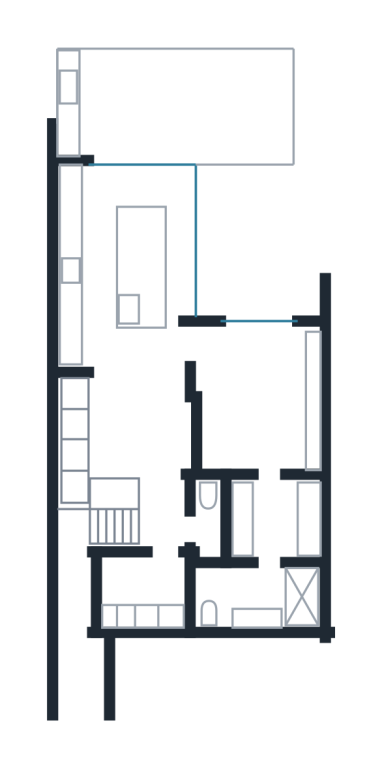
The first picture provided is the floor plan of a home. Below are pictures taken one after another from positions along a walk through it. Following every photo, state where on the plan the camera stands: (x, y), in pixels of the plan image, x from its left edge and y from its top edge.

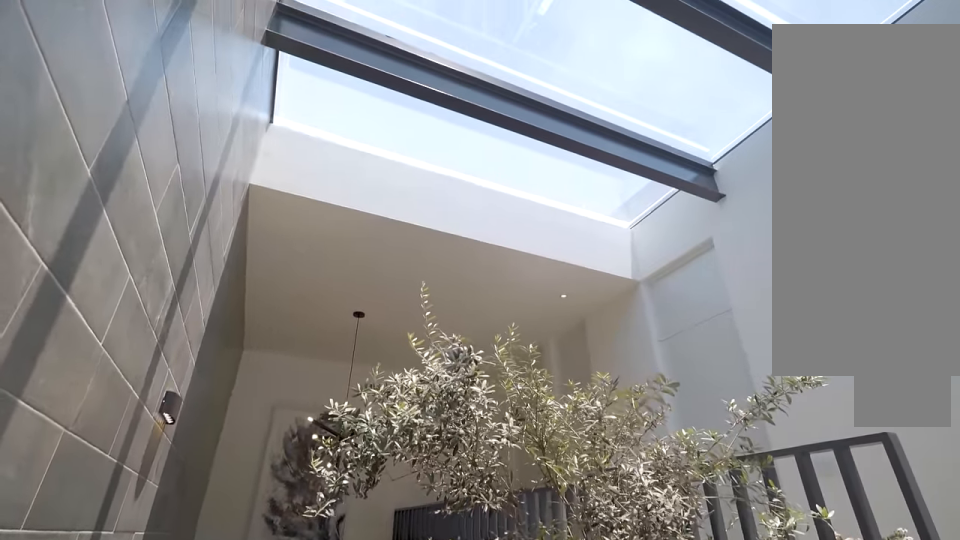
(75, 608)
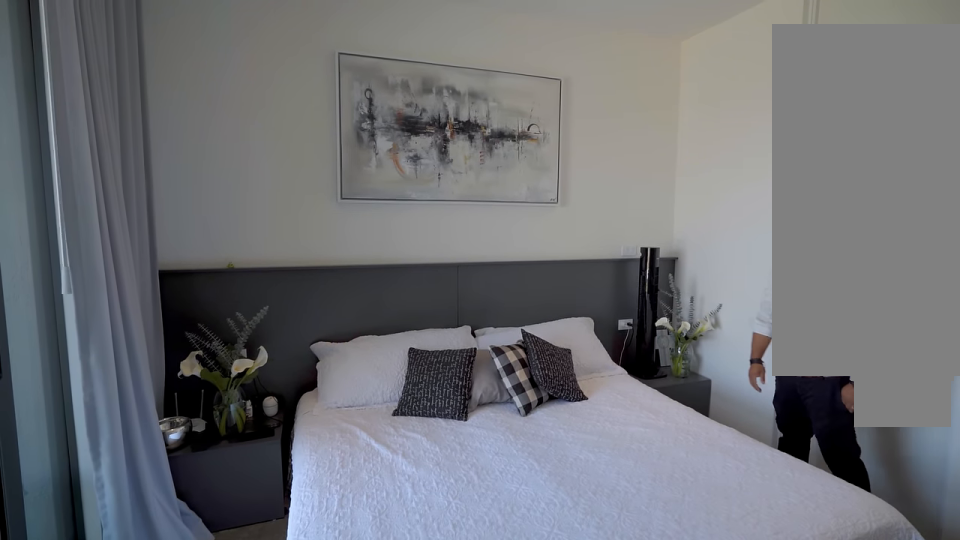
(259, 348)
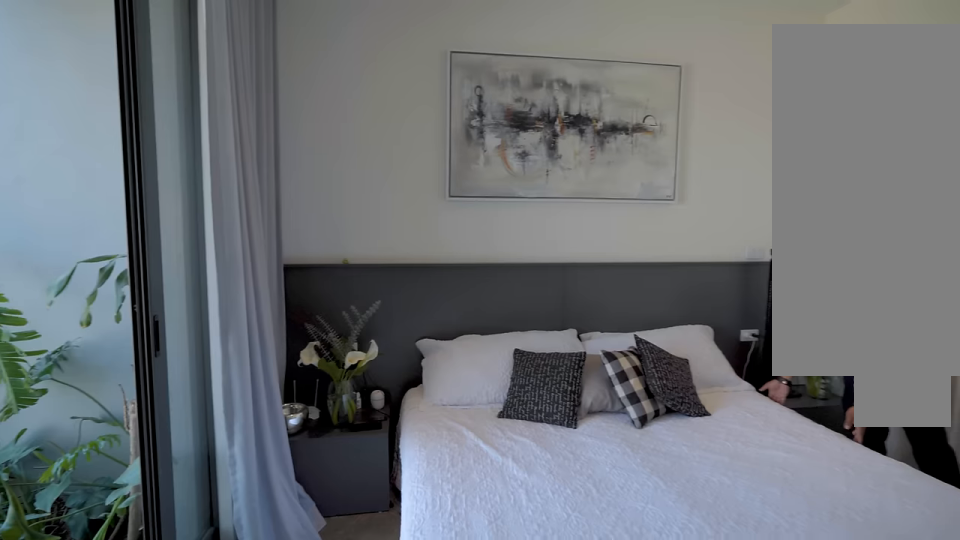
(259, 348)
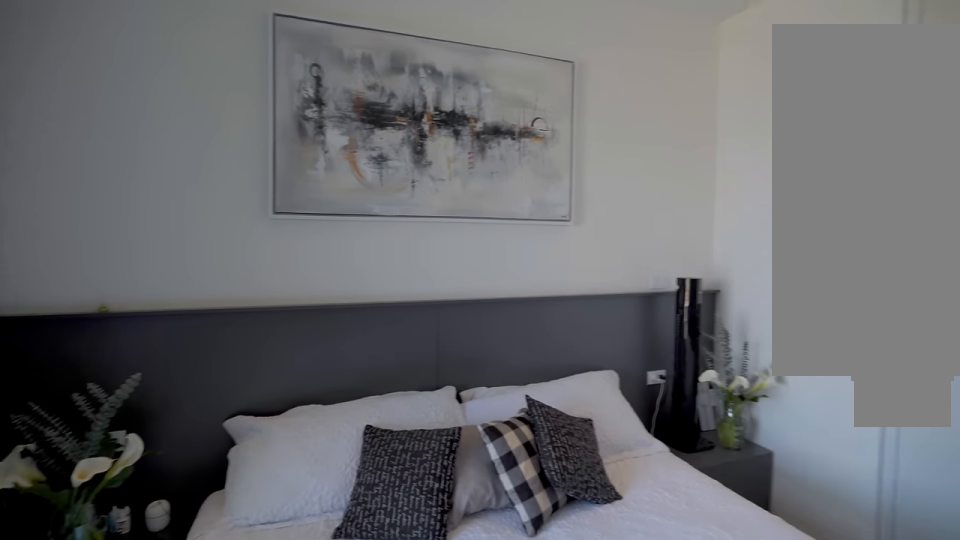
(254, 343)
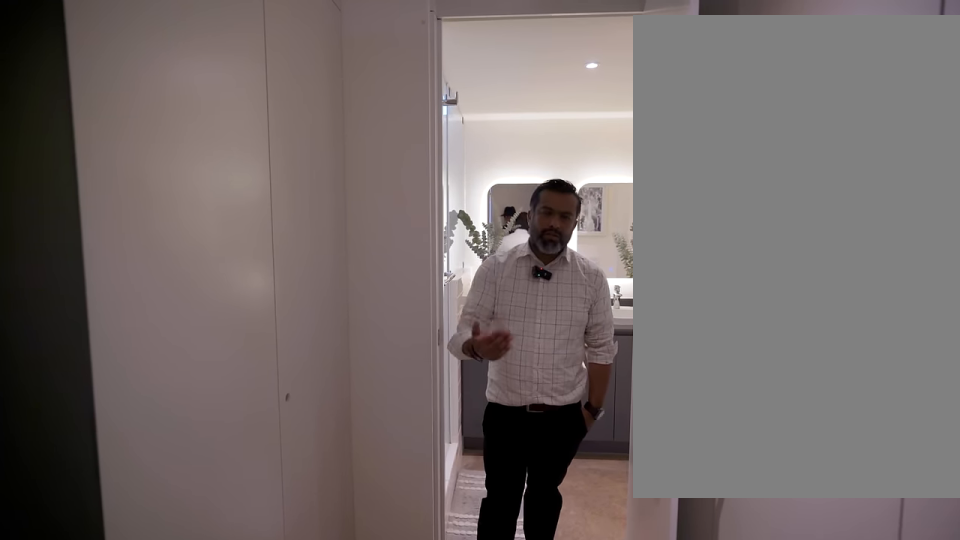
(269, 499)
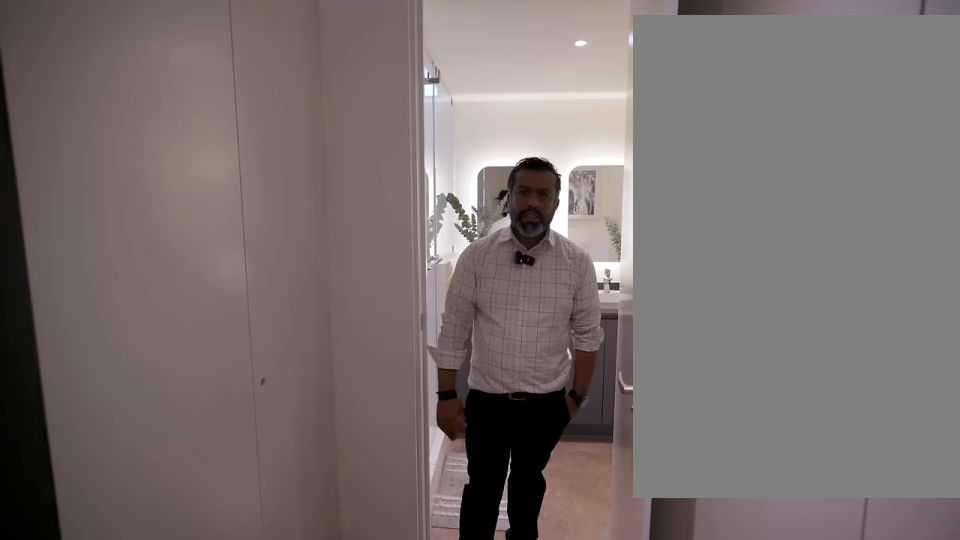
(269, 500)
